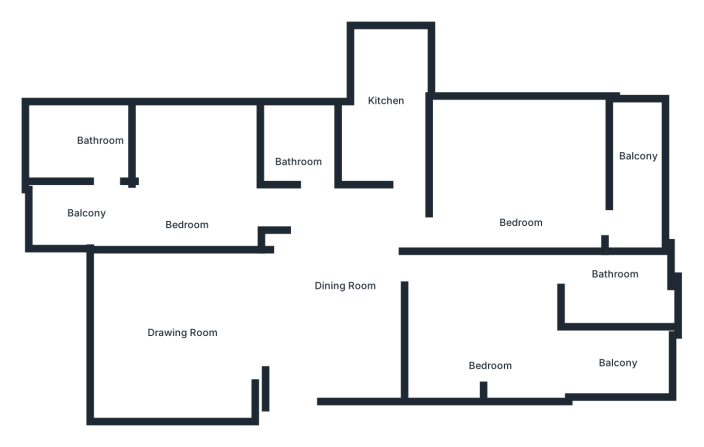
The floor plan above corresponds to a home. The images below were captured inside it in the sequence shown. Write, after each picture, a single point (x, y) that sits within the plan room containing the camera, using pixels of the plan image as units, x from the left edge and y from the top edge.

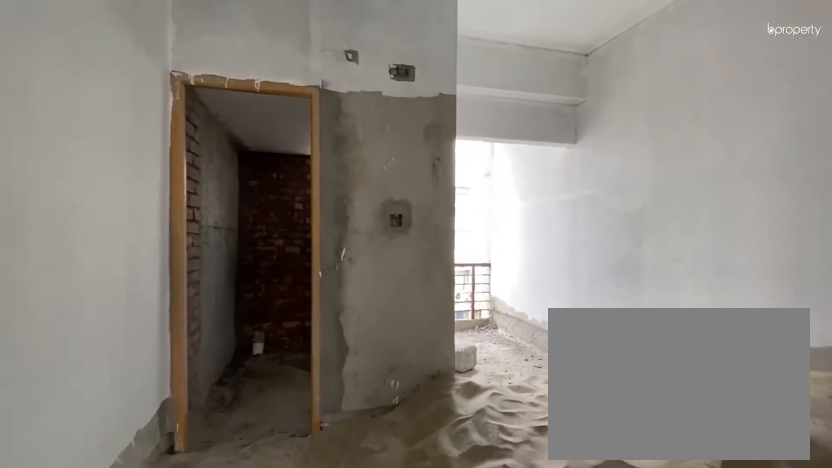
(500, 346)
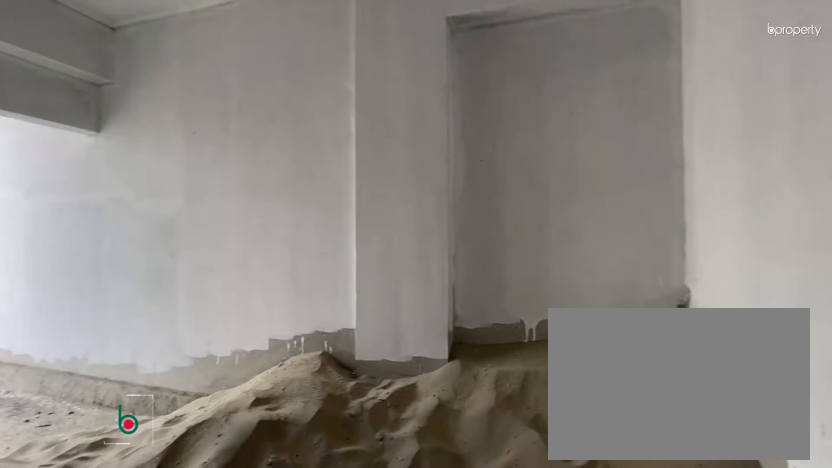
(500, 346)
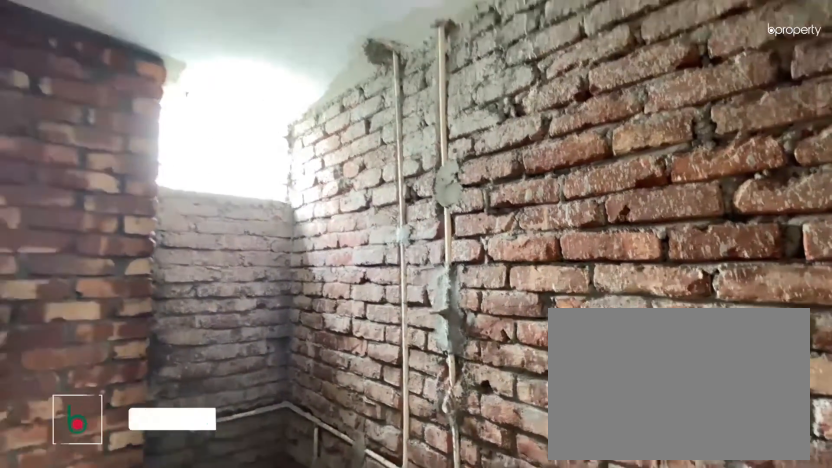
(622, 281)
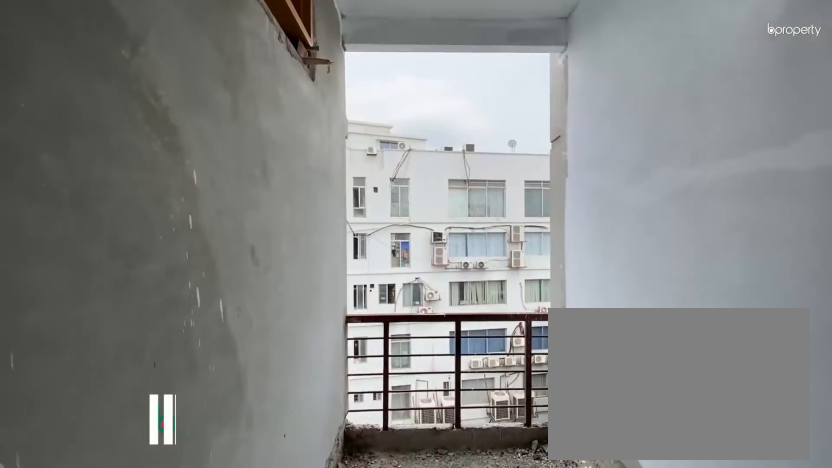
(572, 363)
